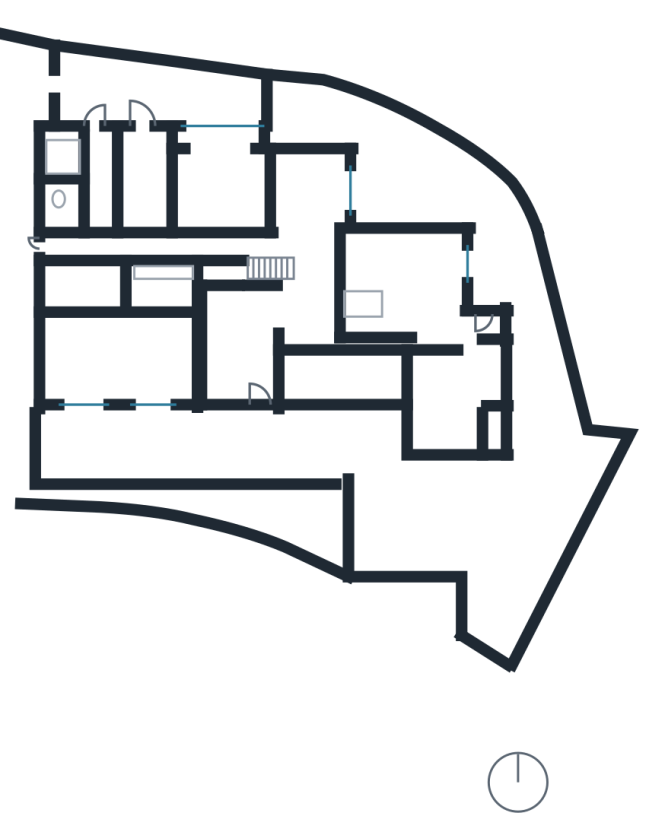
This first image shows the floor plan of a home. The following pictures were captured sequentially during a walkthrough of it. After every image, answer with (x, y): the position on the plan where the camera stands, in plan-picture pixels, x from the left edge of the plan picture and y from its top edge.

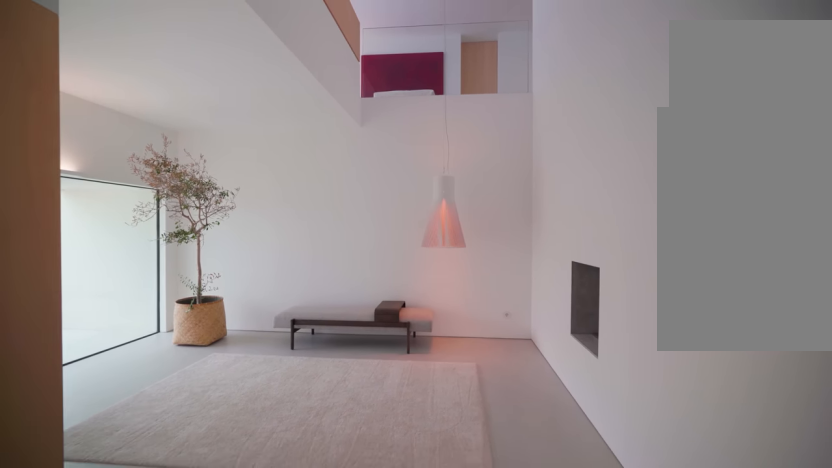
(274, 314)
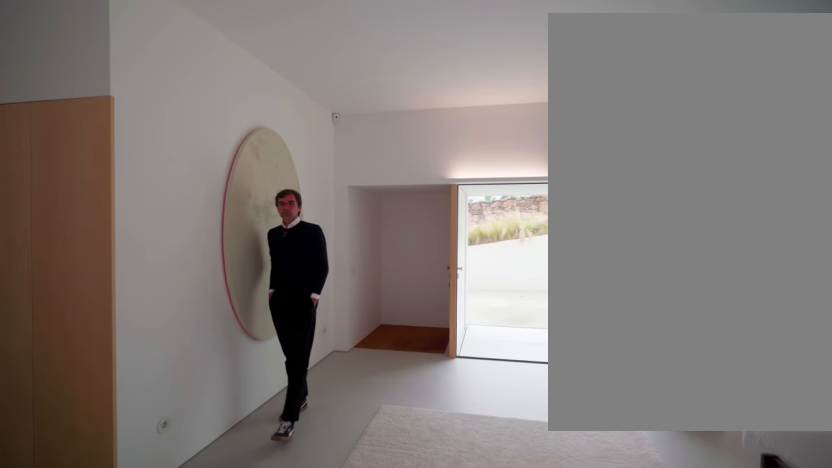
(226, 304)
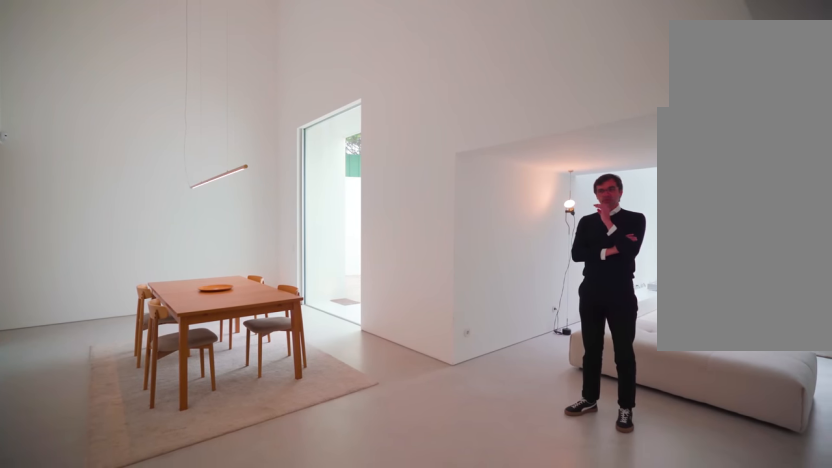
(310, 273)
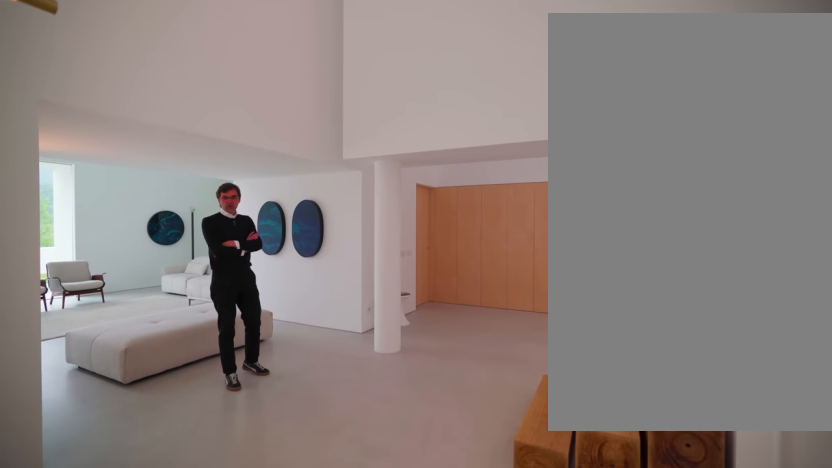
(304, 239)
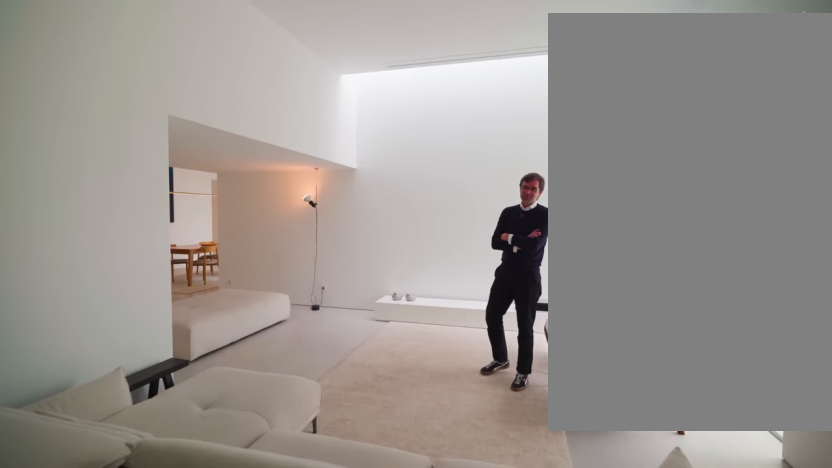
(425, 336)
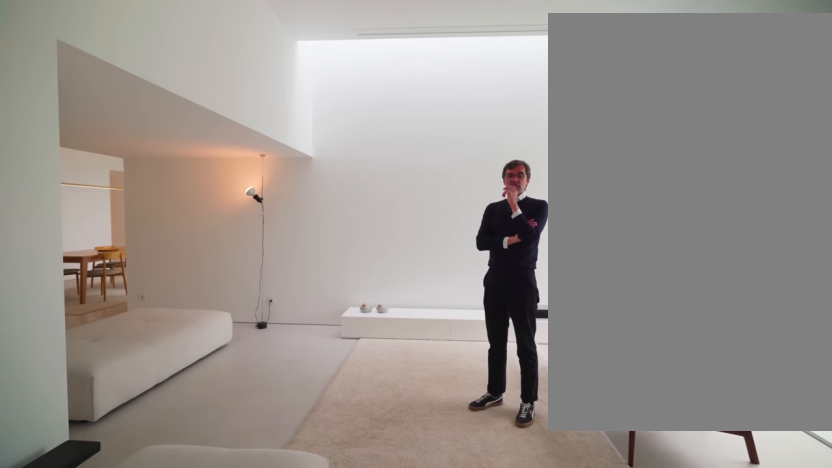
(433, 294)
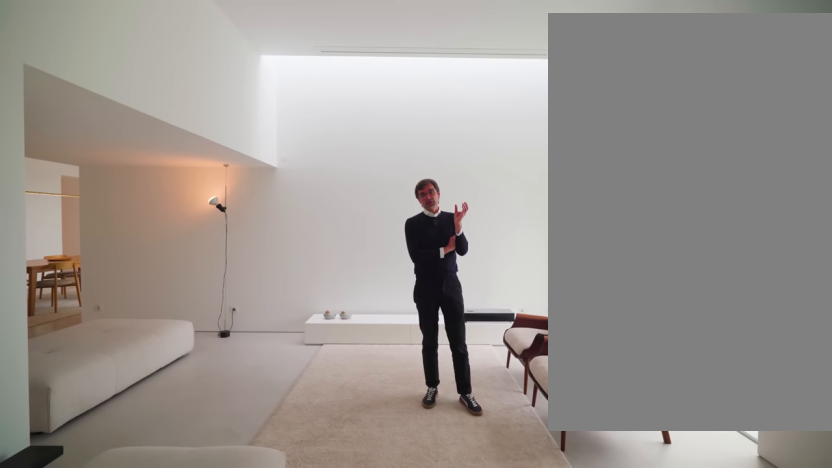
(428, 295)
